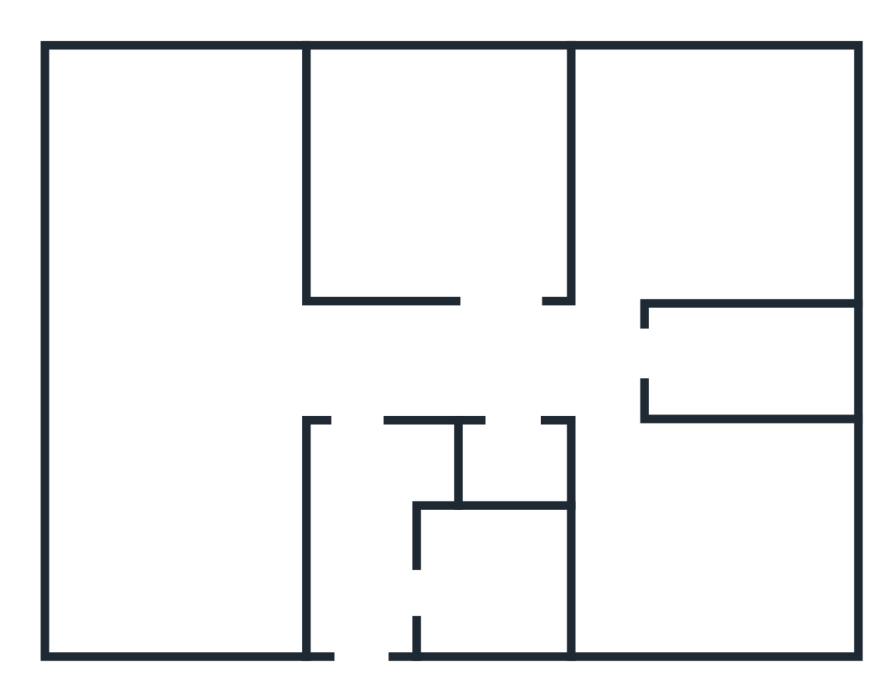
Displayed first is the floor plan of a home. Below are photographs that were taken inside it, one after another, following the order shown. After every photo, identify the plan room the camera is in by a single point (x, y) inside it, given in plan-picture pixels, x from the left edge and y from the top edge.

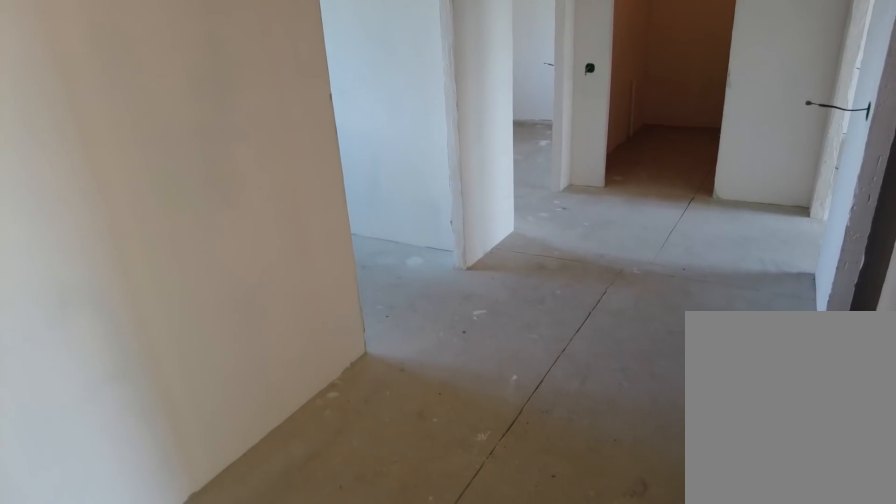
(362, 391)
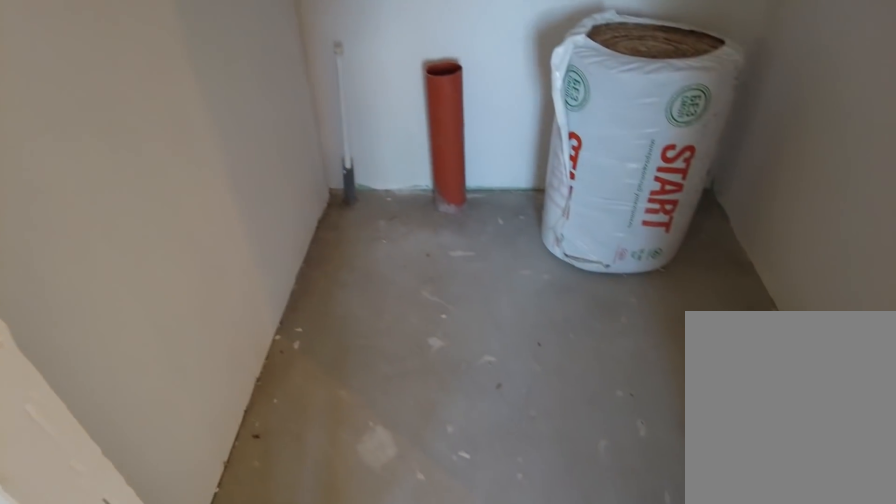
(526, 382)
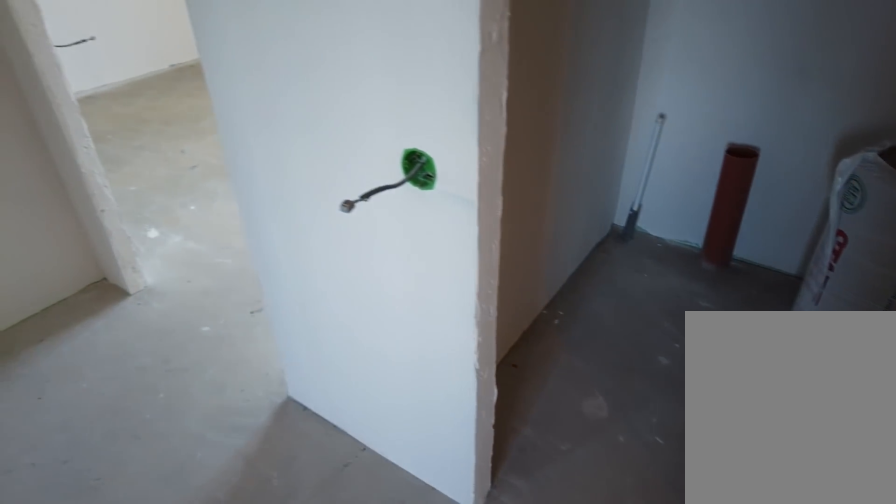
(526, 382)
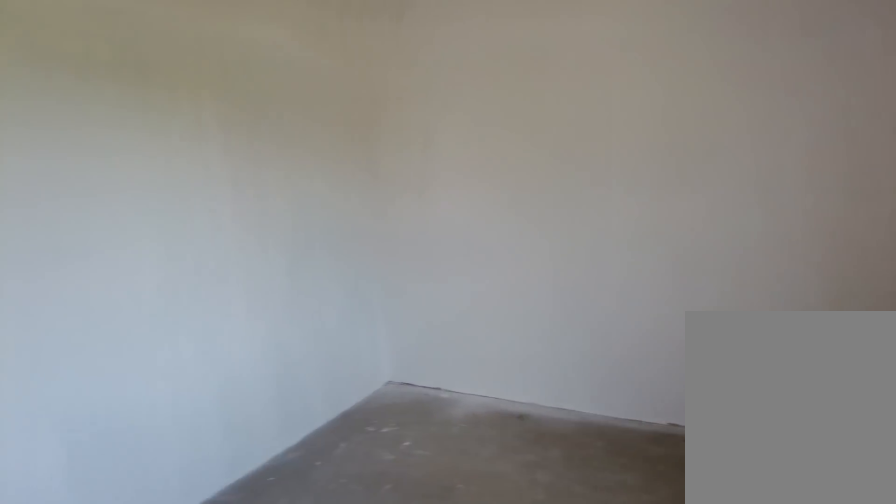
(653, 566)
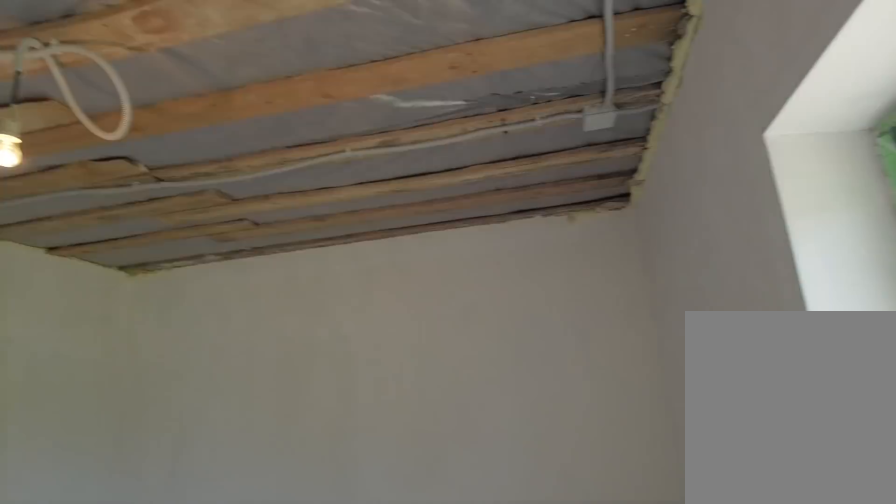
(653, 566)
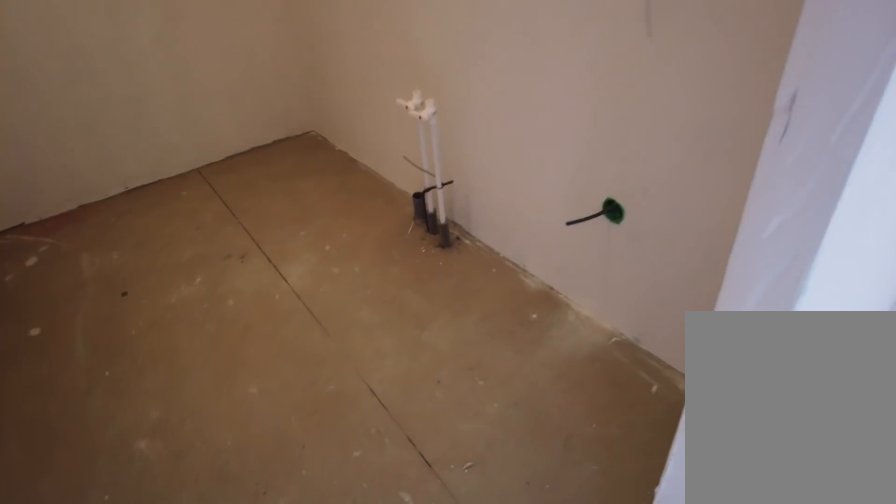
(607, 370)
